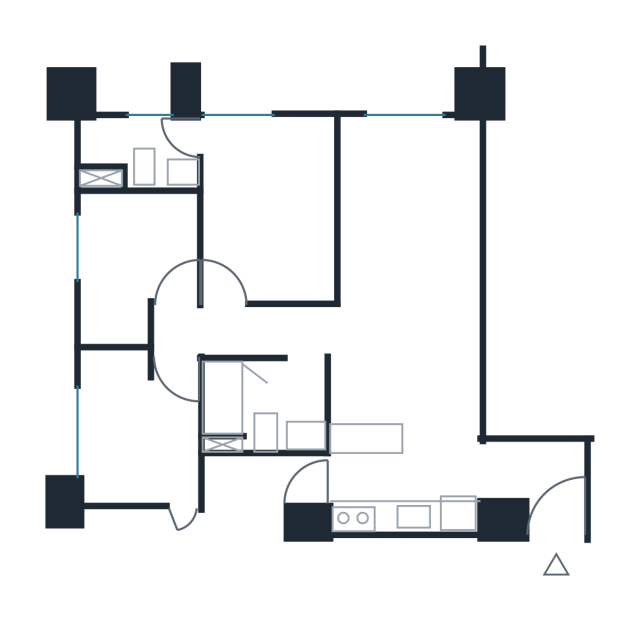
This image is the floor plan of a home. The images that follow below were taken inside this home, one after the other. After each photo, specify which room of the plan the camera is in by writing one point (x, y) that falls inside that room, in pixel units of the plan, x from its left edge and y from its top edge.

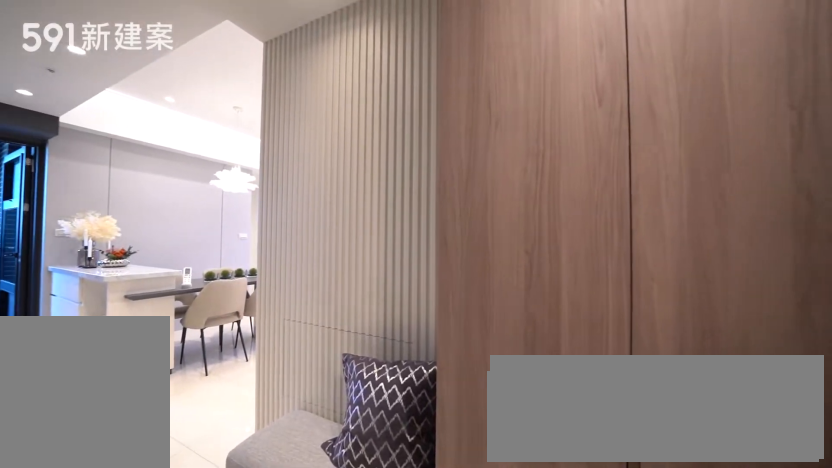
(538, 484)
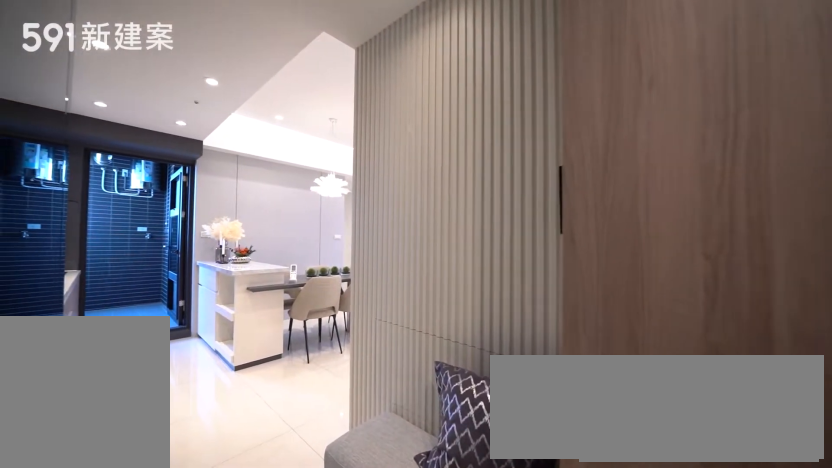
(538, 484)
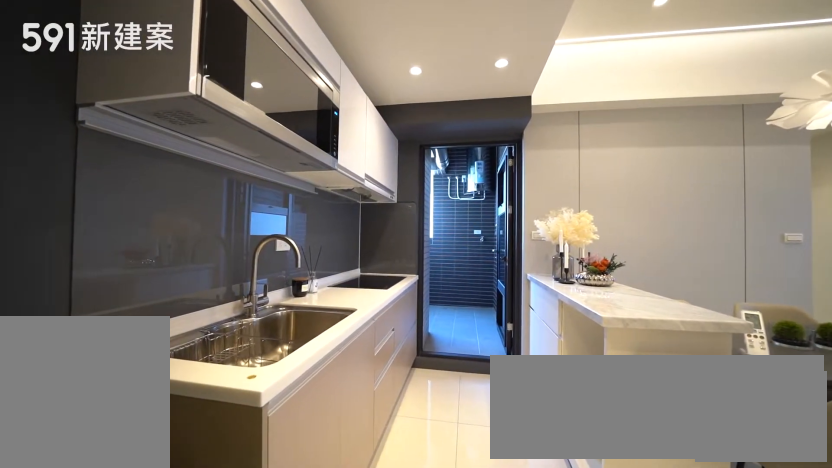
(404, 494)
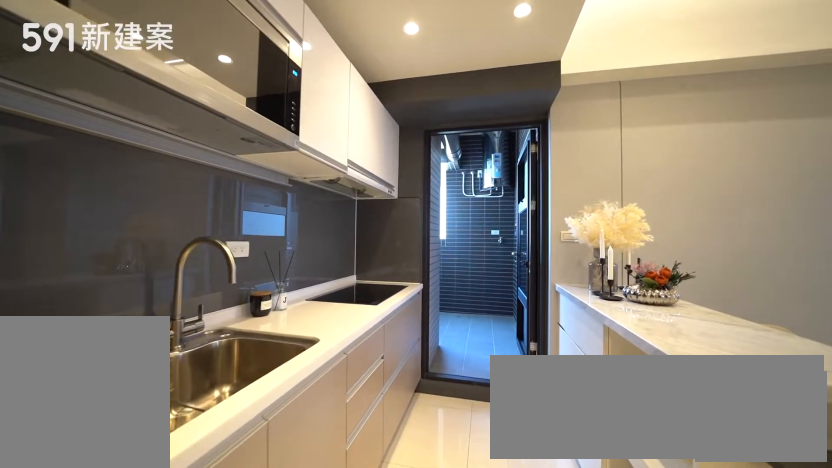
(404, 494)
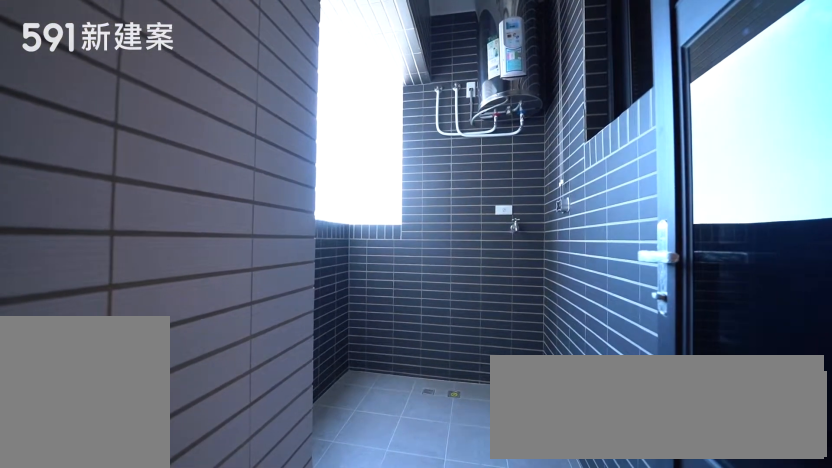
(256, 493)
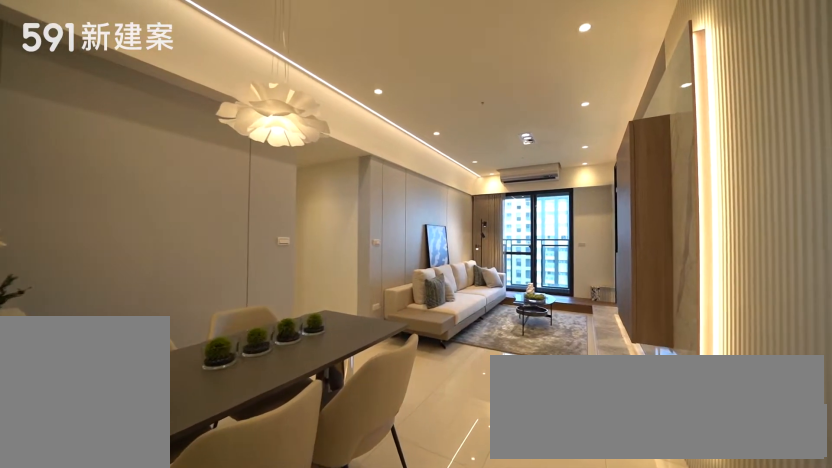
(406, 390)
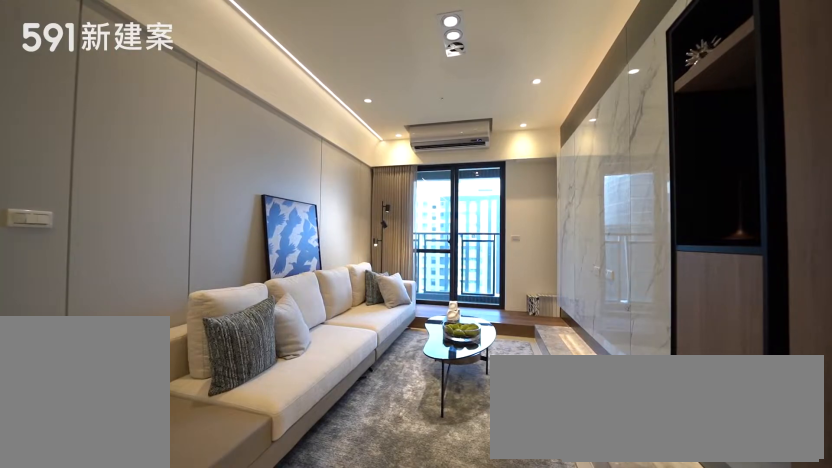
(411, 223)
